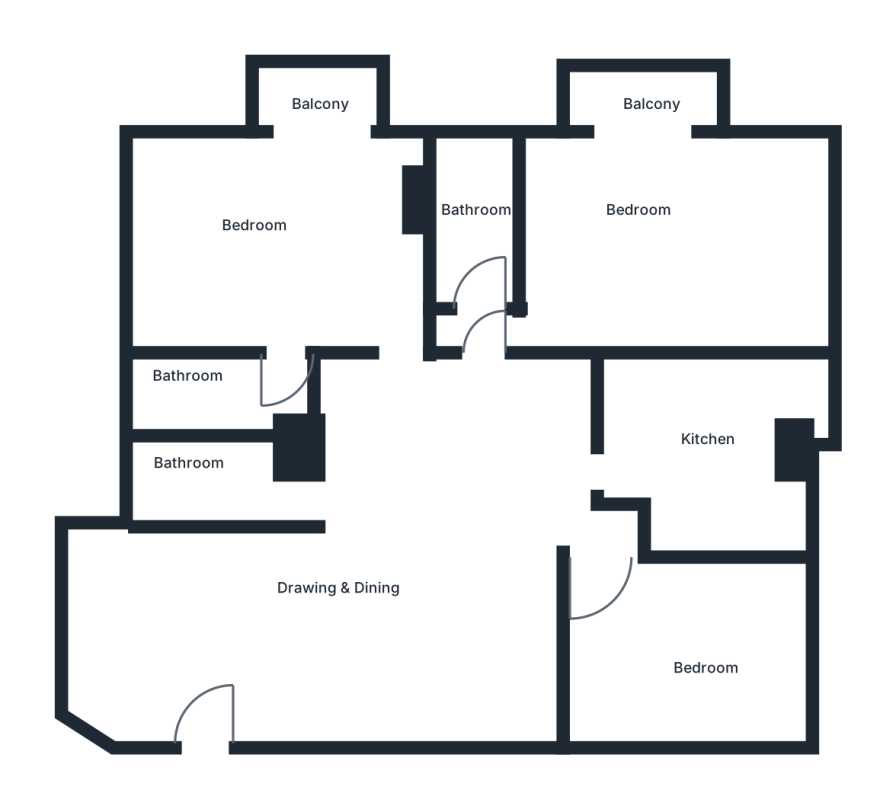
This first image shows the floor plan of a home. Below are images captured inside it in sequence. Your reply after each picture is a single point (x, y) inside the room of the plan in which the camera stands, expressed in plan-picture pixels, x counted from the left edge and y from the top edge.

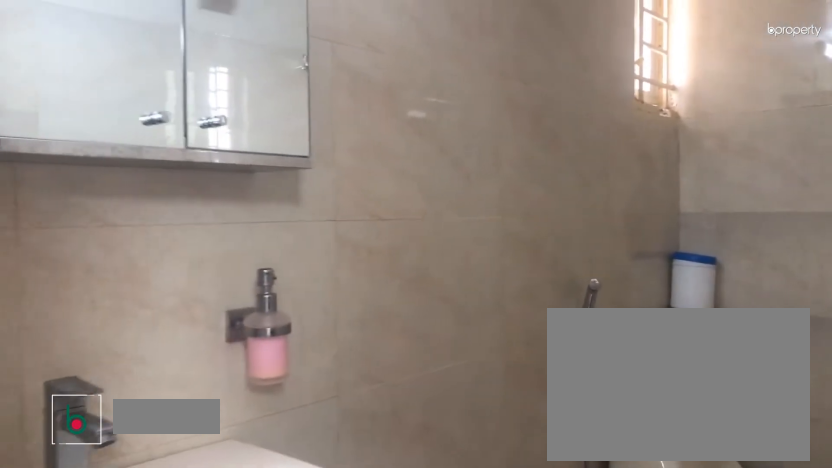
(478, 218)
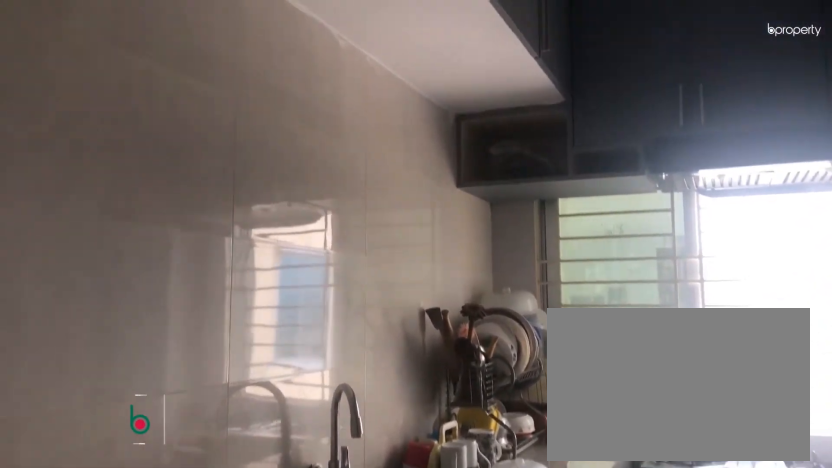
(705, 470)
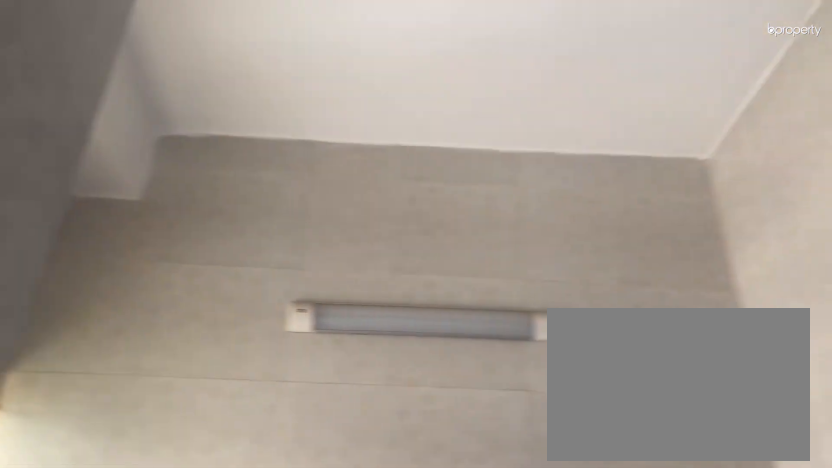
(705, 470)
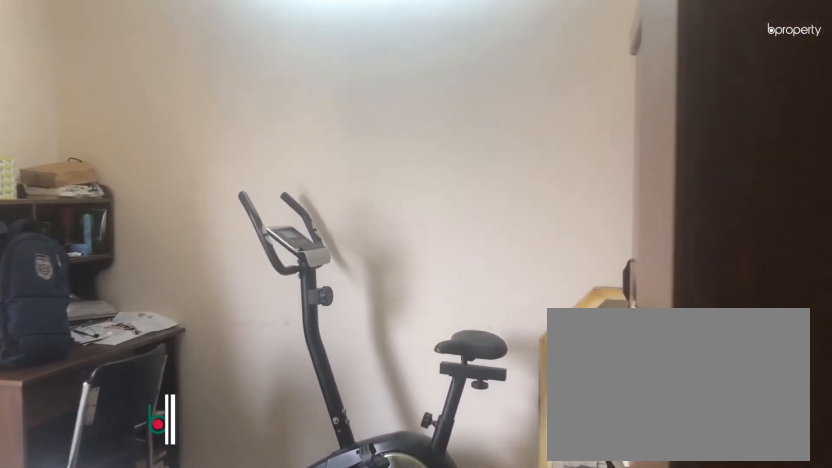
(693, 631)
